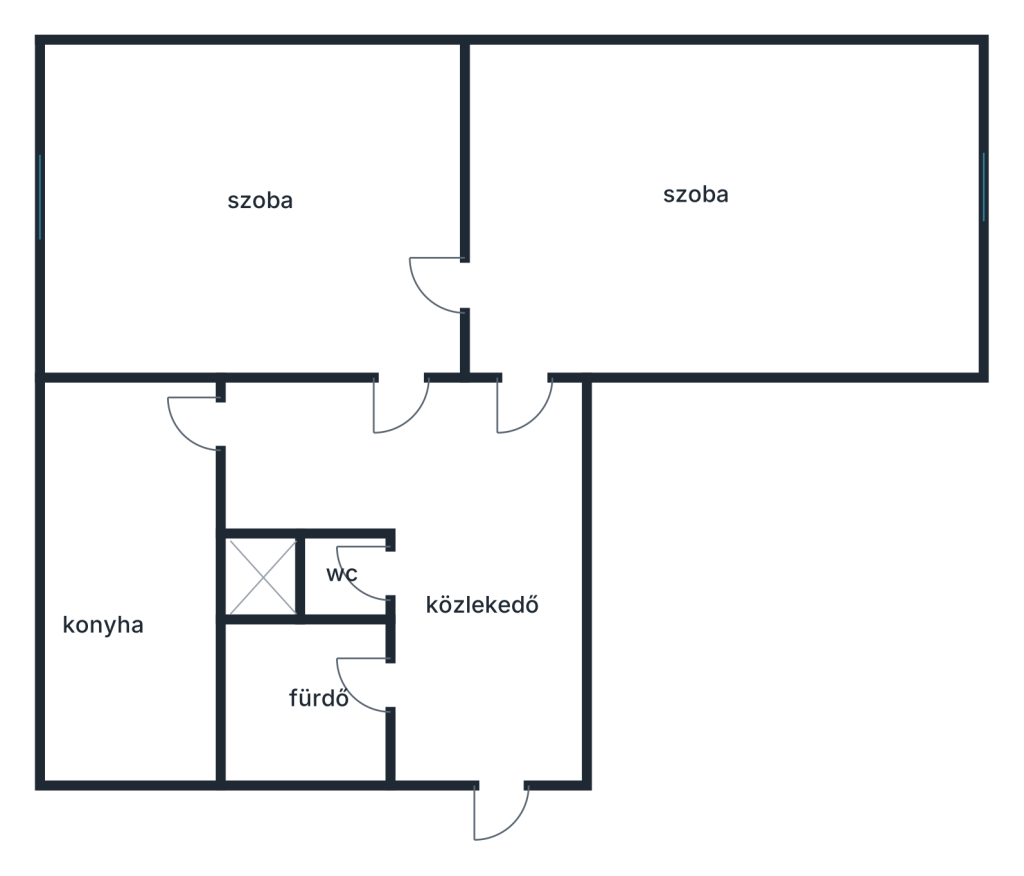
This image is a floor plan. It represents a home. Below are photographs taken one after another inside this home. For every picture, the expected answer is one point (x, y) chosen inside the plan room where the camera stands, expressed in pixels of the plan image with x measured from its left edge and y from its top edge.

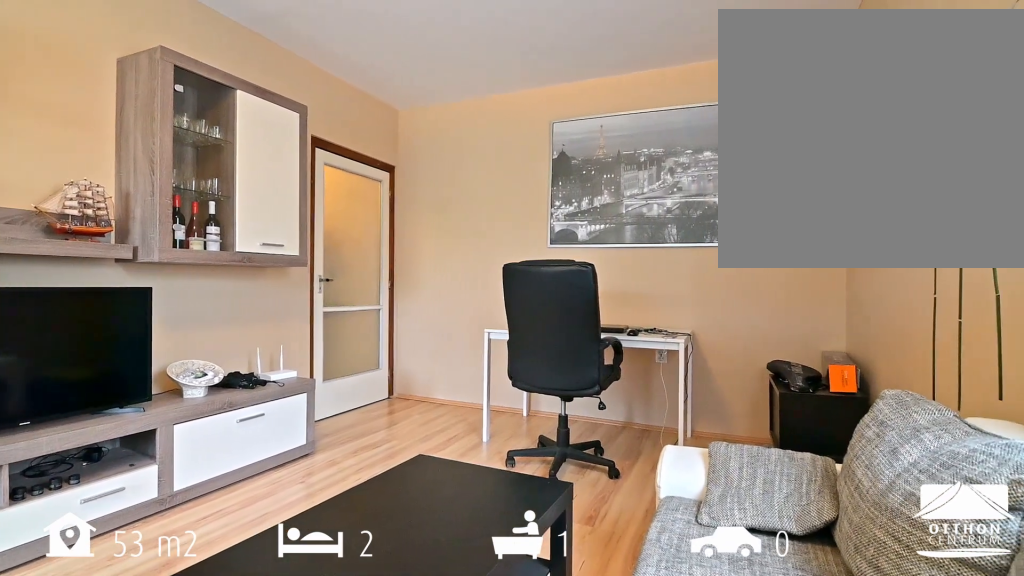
(719, 209)
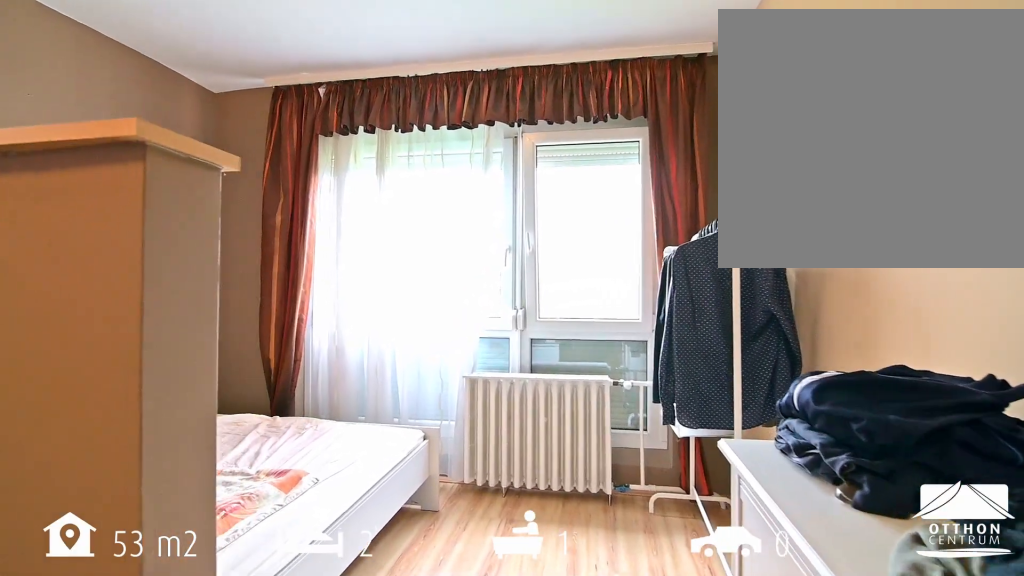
(719, 209)
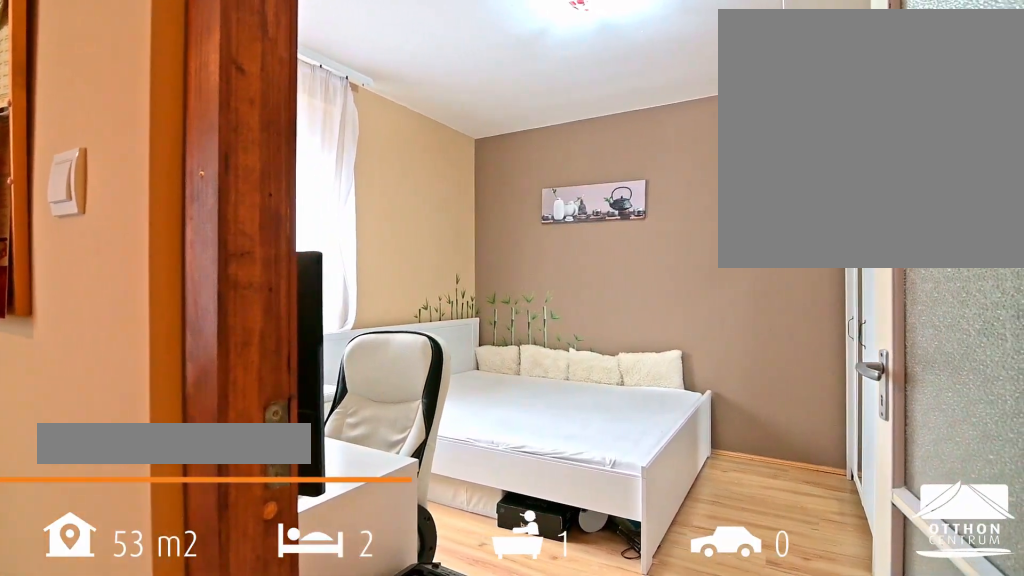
(248, 209)
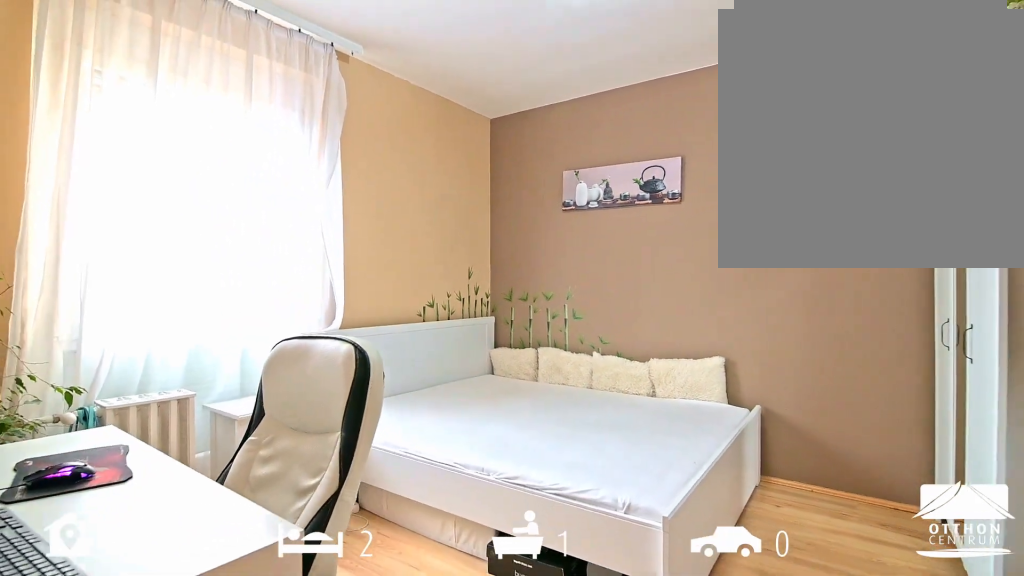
(248, 209)
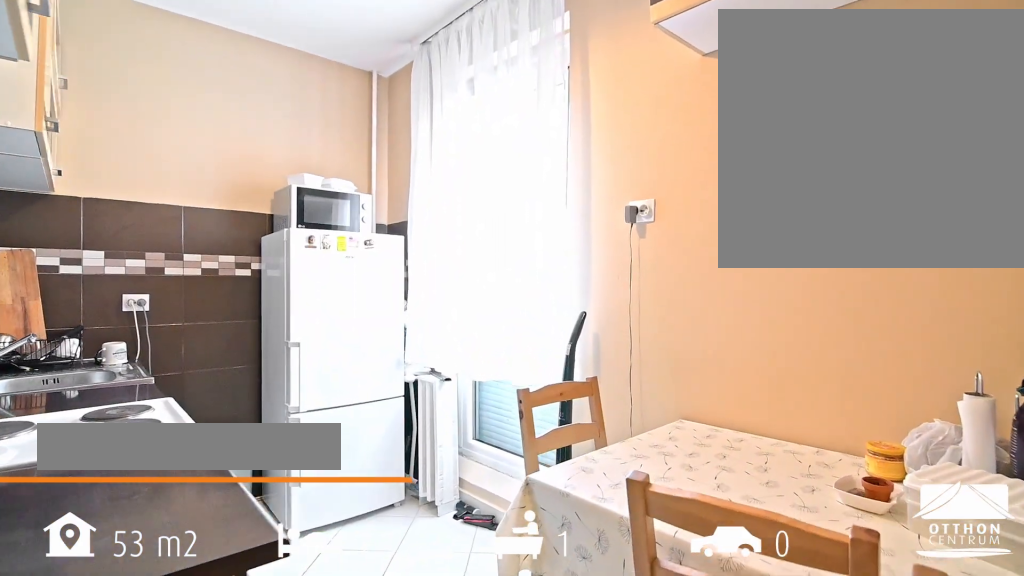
(130, 575)
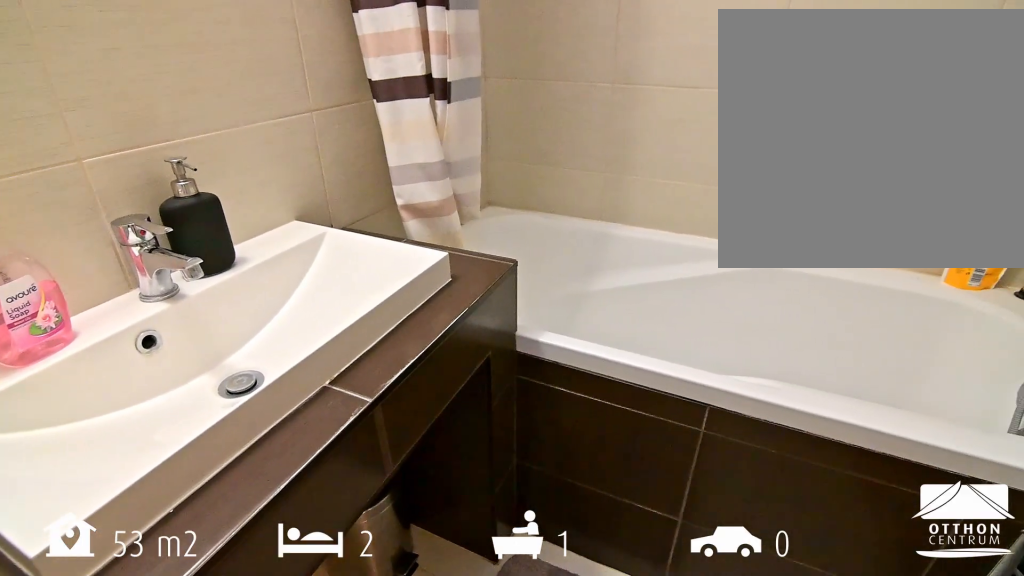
(307, 695)
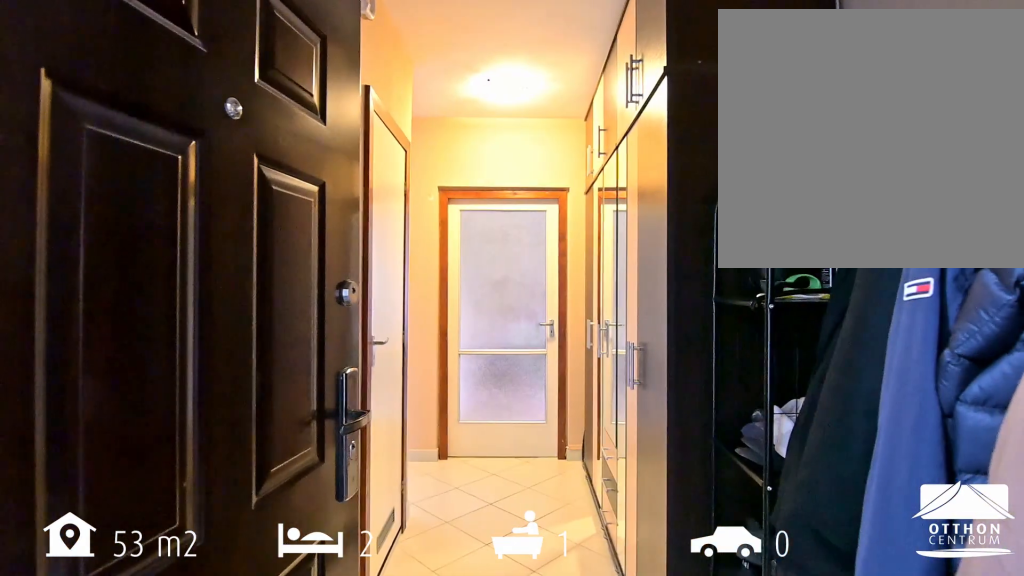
(477, 479)
